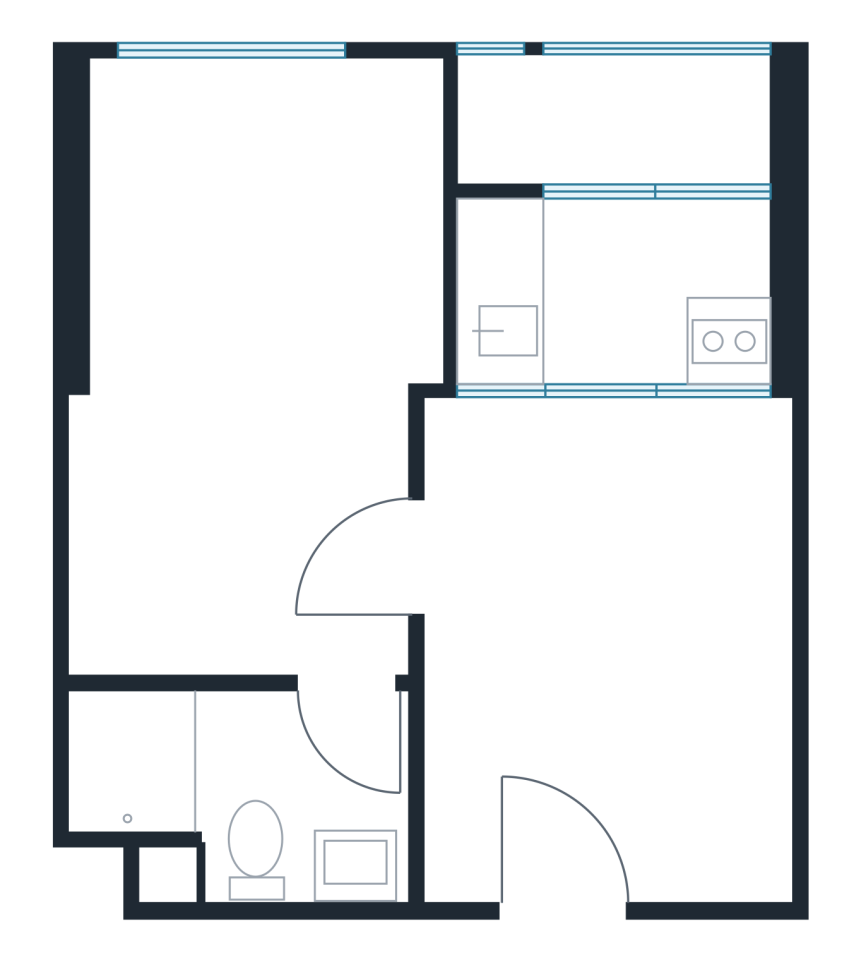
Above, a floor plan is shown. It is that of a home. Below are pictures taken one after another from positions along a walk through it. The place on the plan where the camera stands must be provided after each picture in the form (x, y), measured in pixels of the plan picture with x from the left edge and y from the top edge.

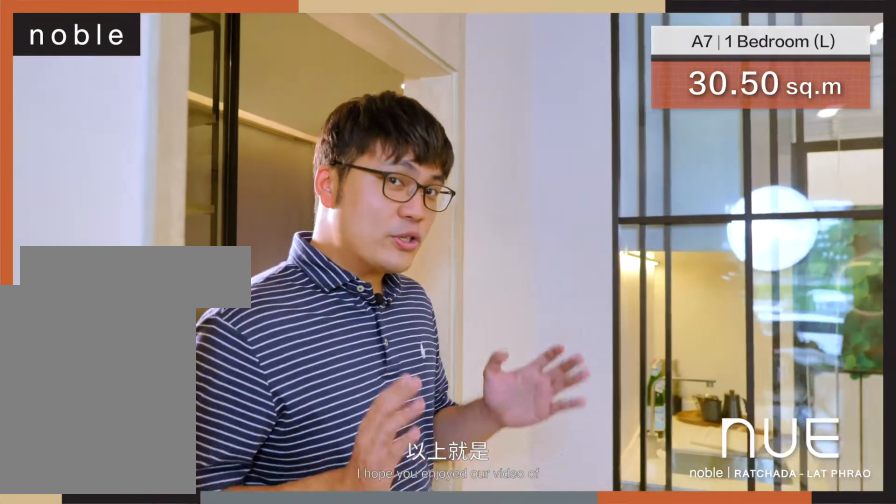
(539, 564)
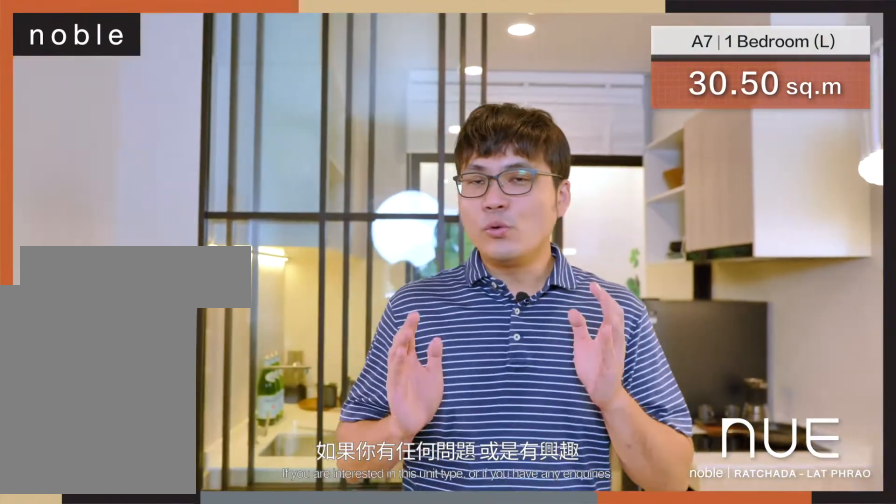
(539, 564)
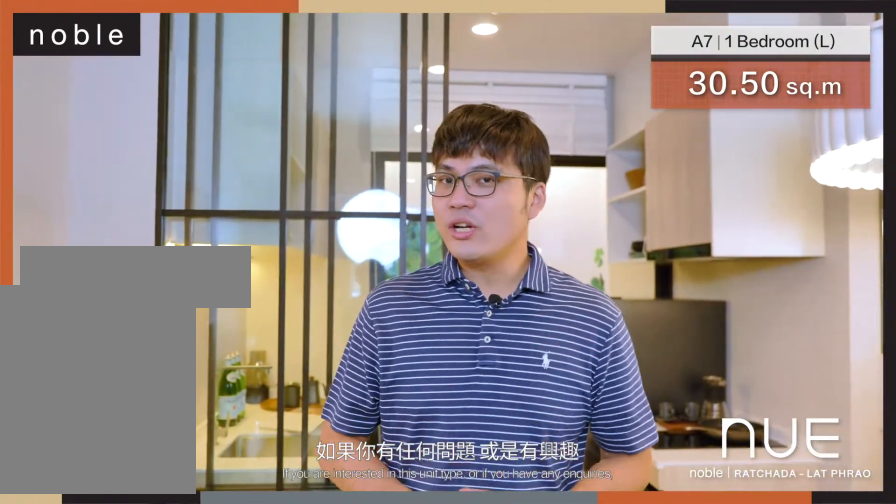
(537, 565)
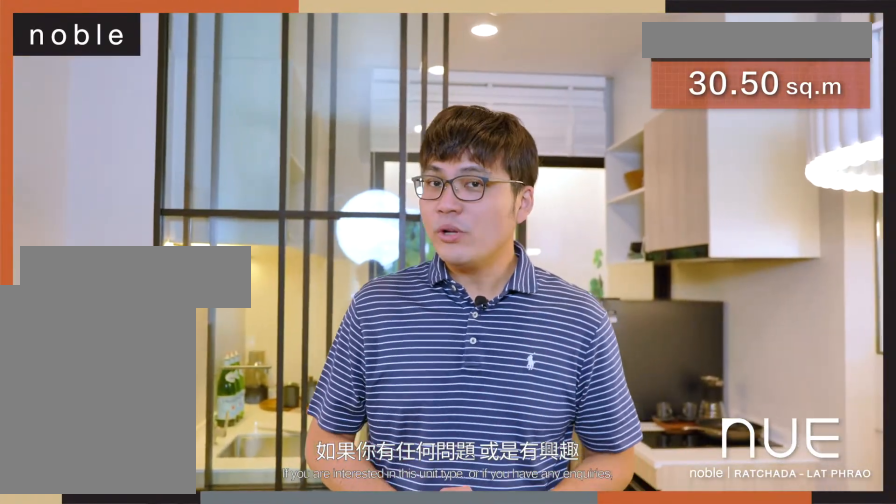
(534, 569)
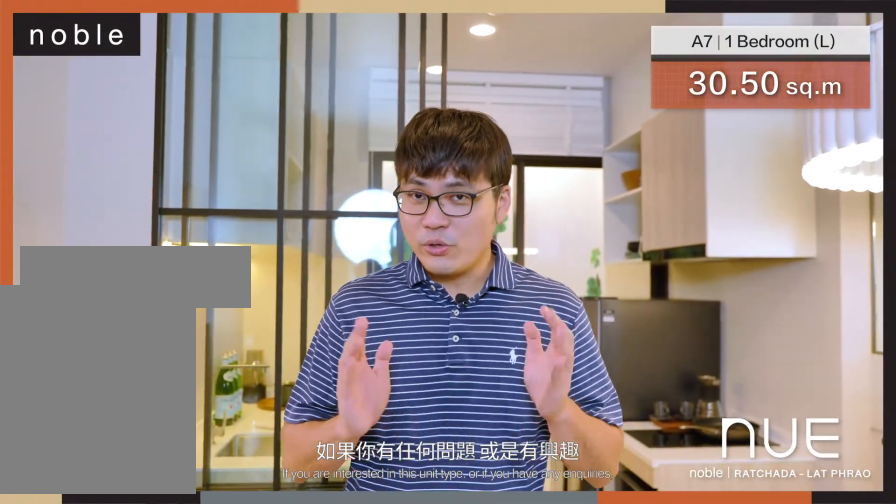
(536, 566)
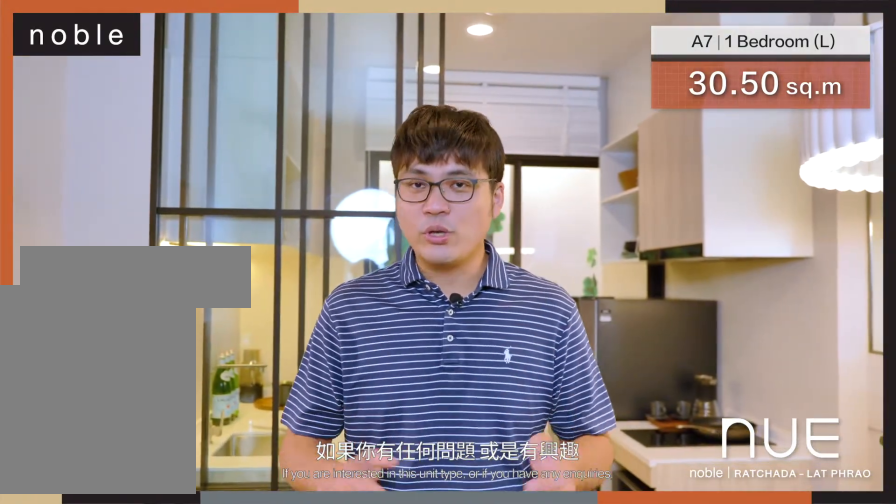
(538, 564)
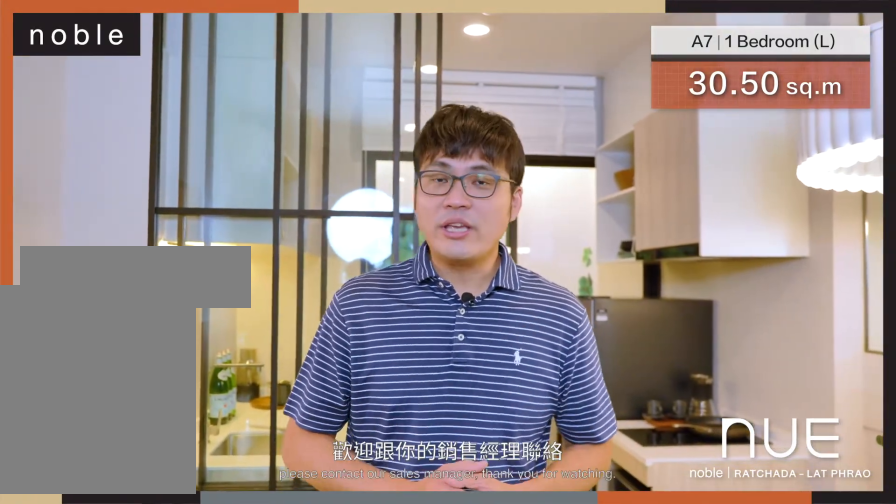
(535, 569)
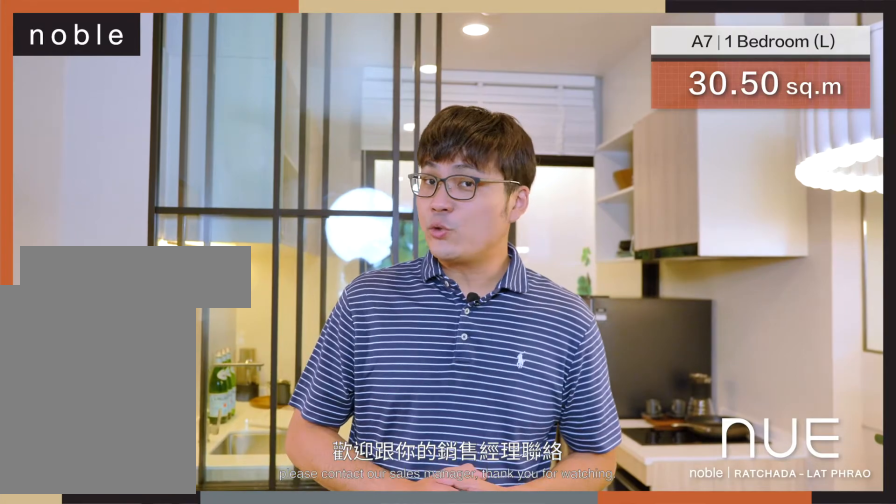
(536, 567)
